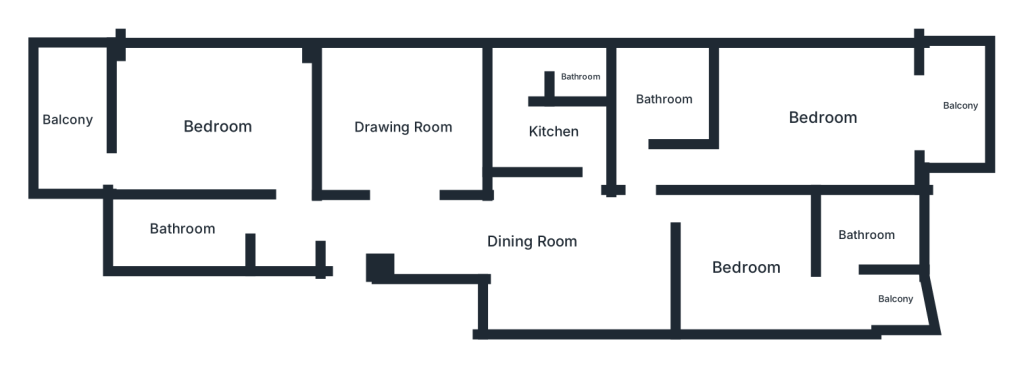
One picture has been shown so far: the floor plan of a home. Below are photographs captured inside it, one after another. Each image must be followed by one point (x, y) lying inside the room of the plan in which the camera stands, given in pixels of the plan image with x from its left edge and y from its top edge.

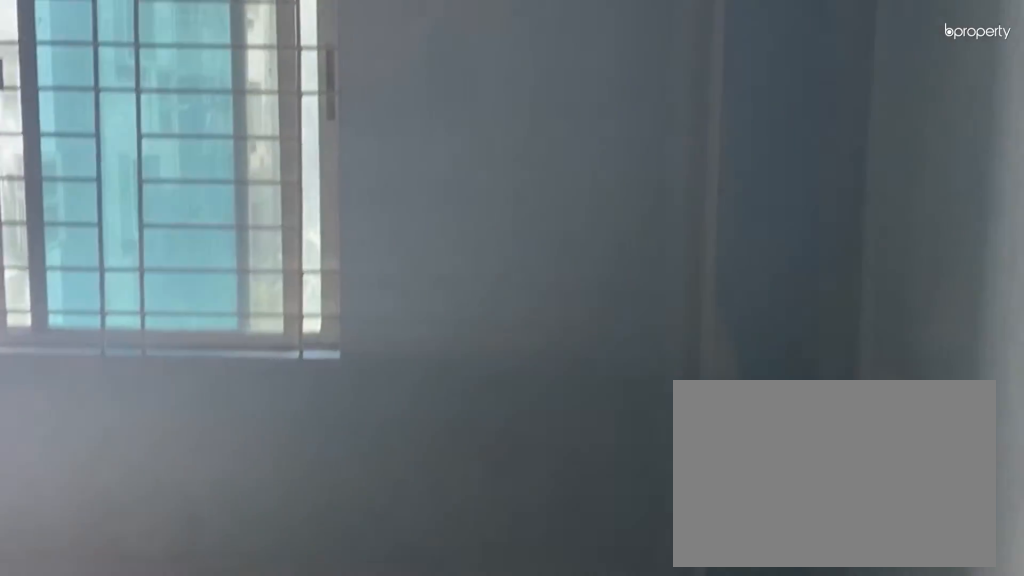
(216, 126)
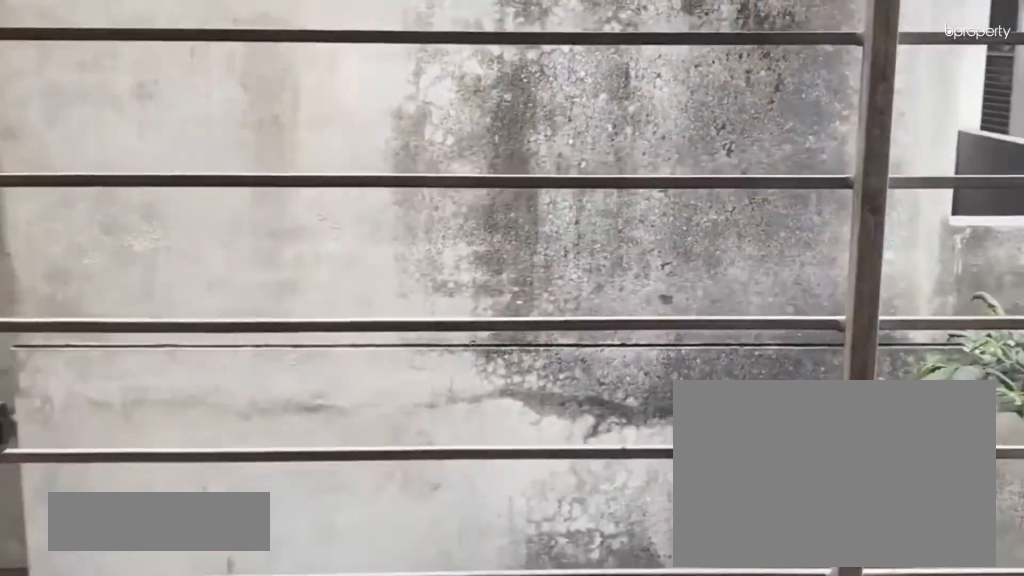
(66, 120)
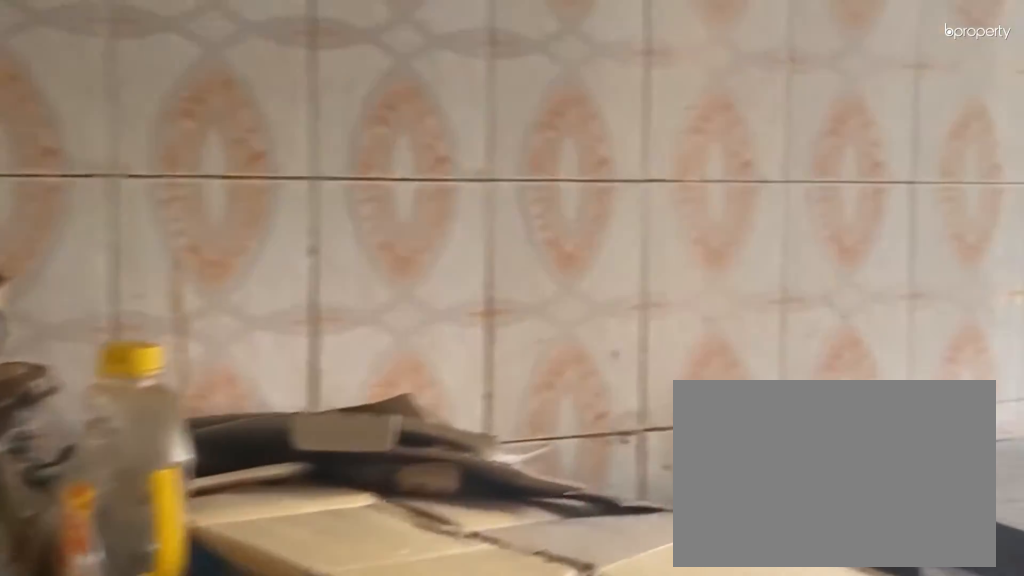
(553, 131)
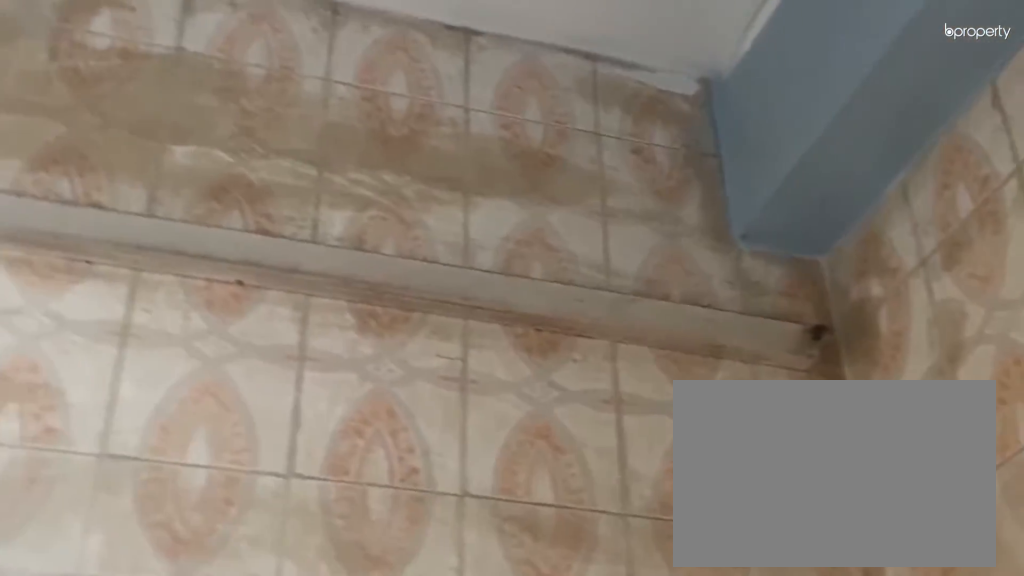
(553, 131)
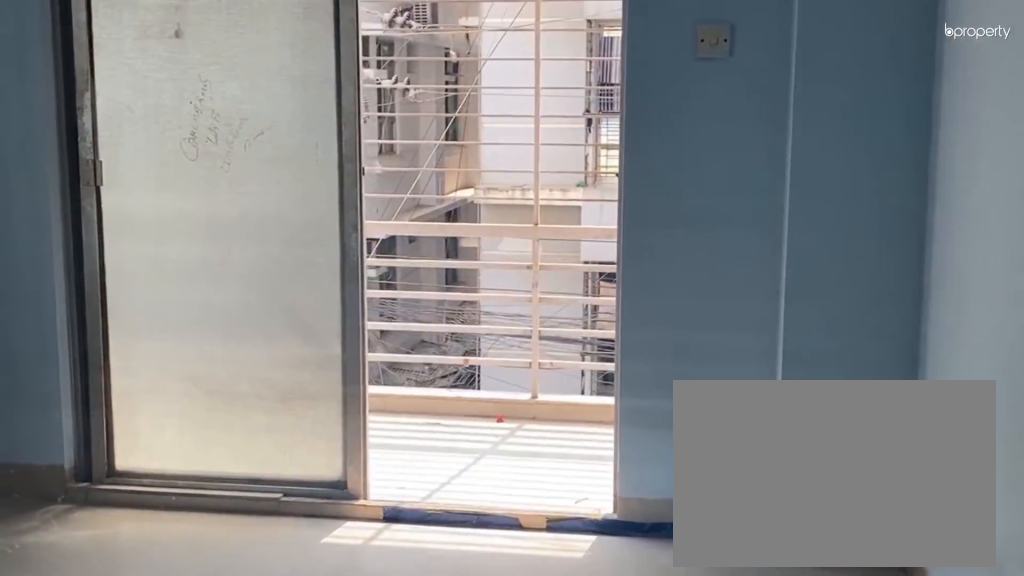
(821, 117)
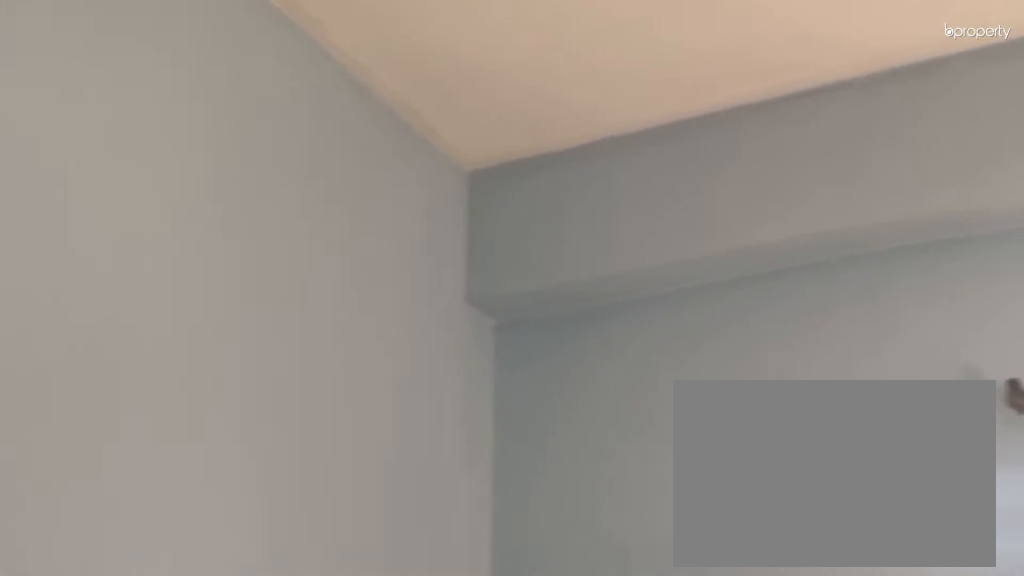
(821, 117)
